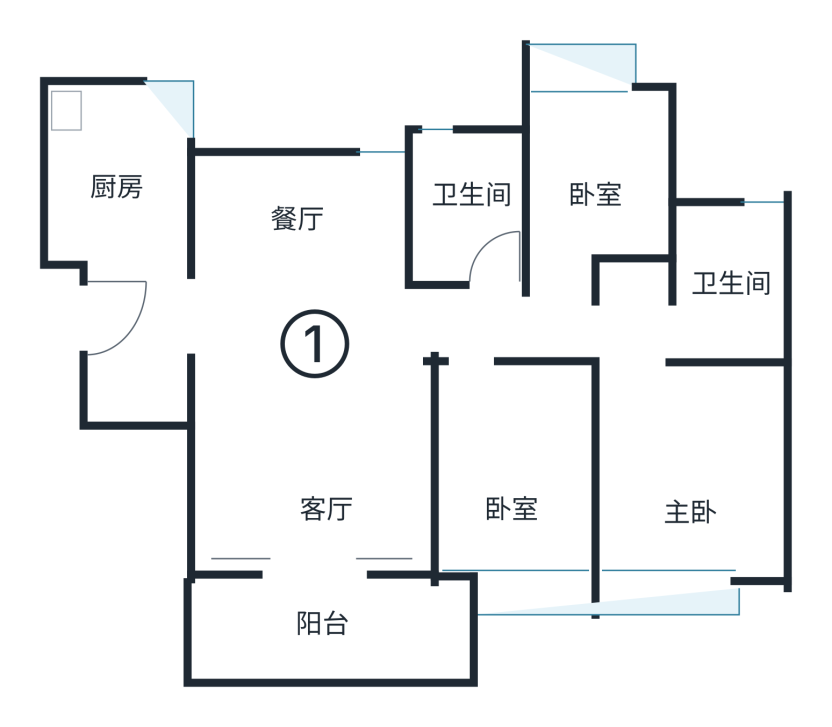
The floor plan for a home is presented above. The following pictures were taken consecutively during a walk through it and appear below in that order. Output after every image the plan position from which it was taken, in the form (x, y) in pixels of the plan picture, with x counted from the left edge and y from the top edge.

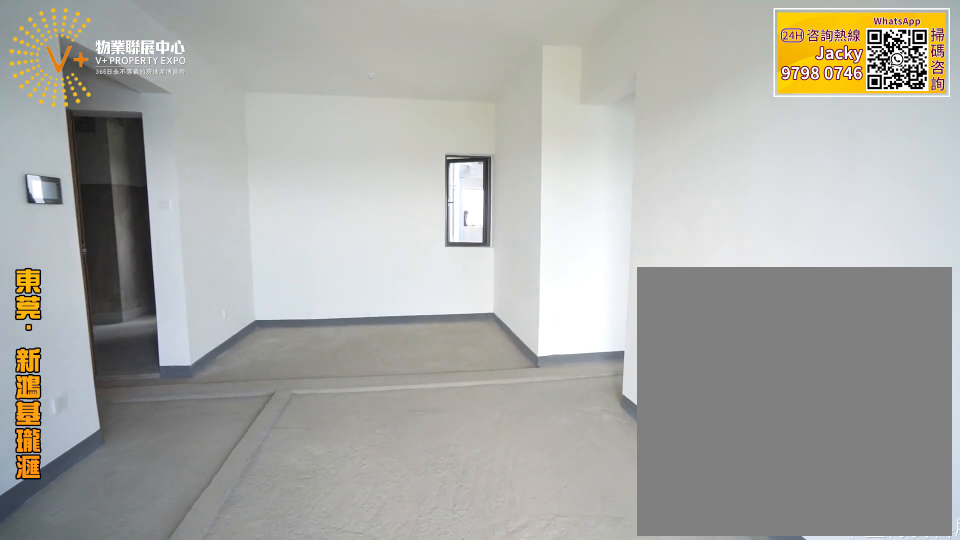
(323, 505)
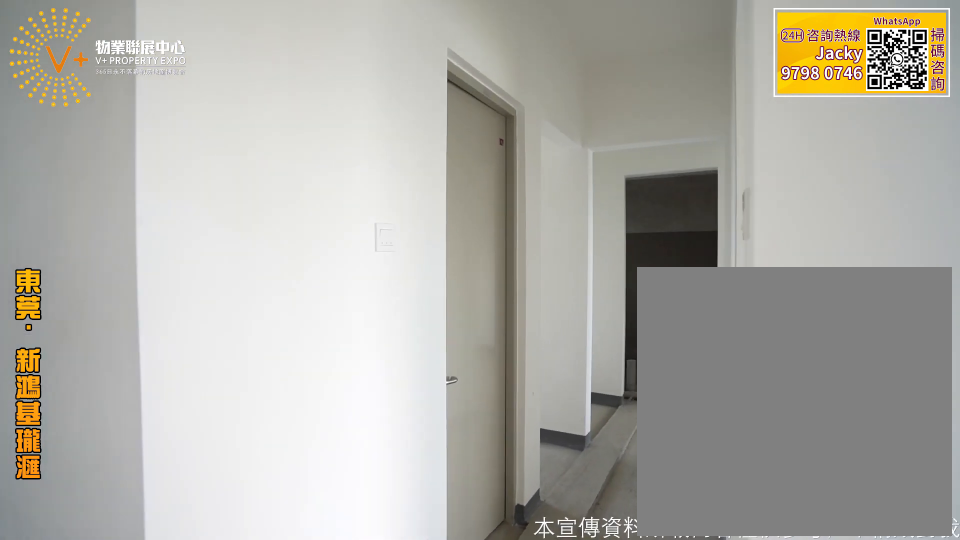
(350, 373)
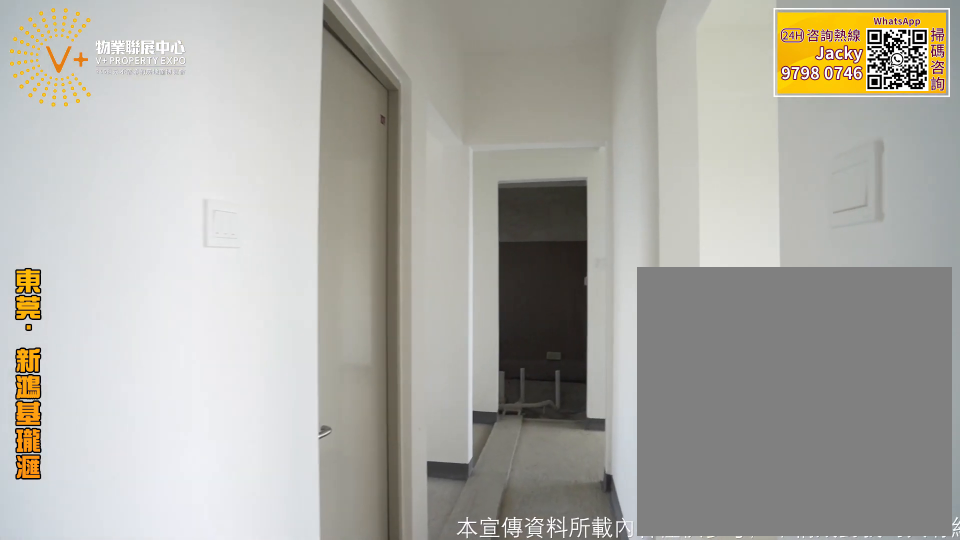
(361, 342)
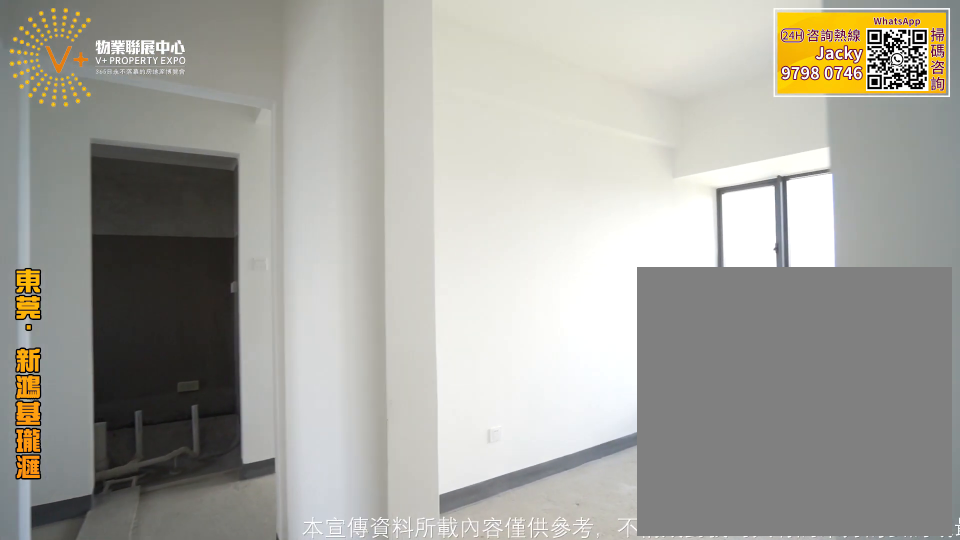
(462, 356)
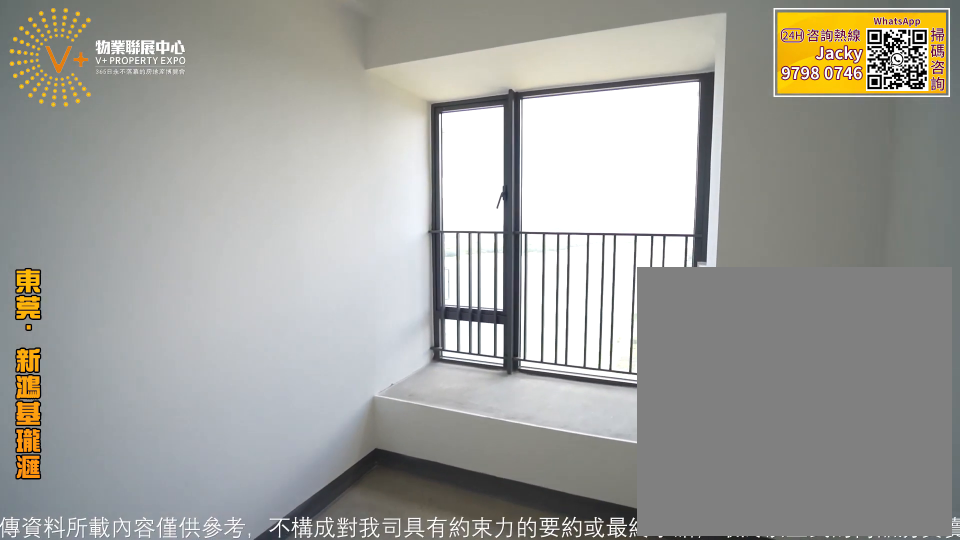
(510, 440)
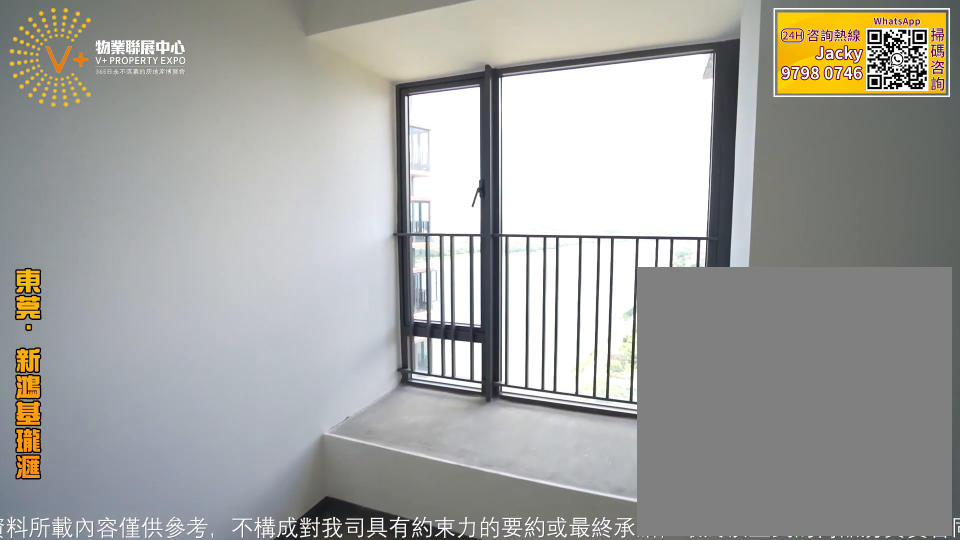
(513, 441)
